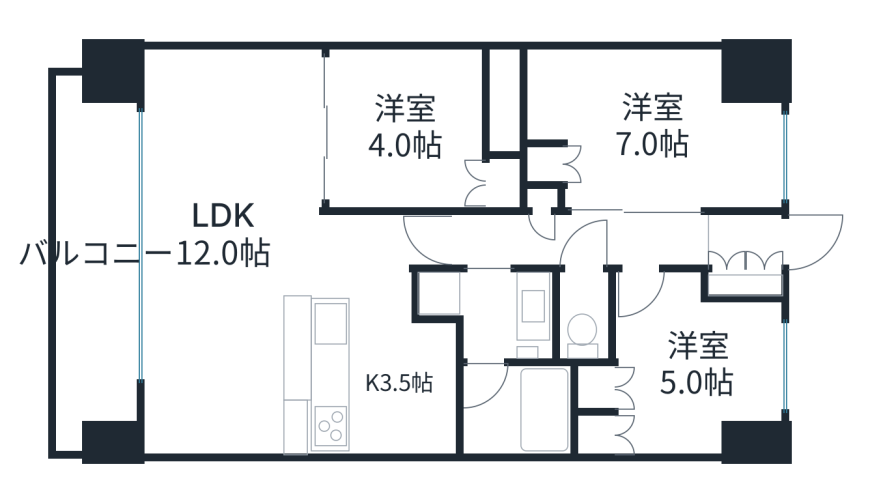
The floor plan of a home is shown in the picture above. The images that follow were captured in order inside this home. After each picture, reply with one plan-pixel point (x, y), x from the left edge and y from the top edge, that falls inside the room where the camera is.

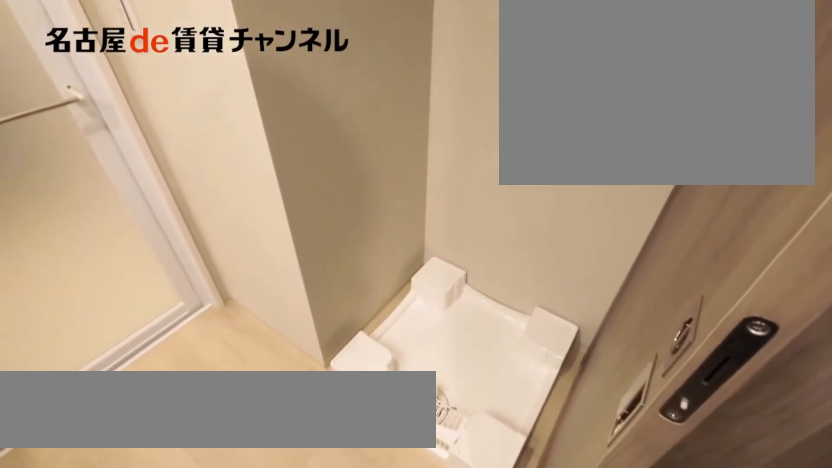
(492, 311)
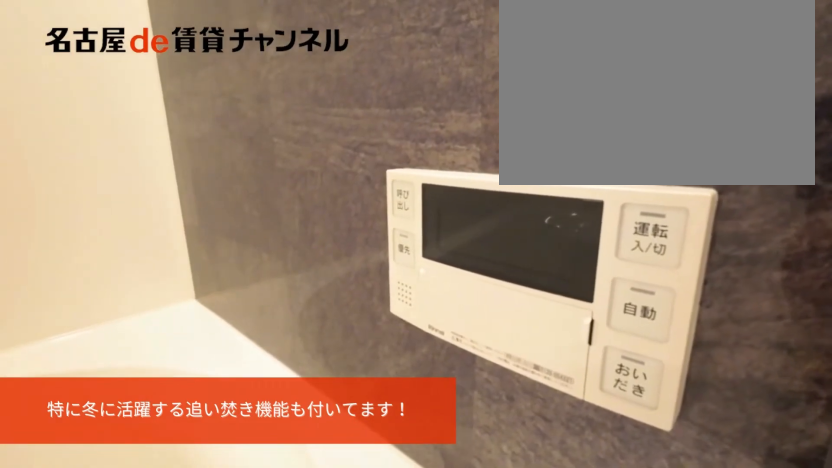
(511, 409)
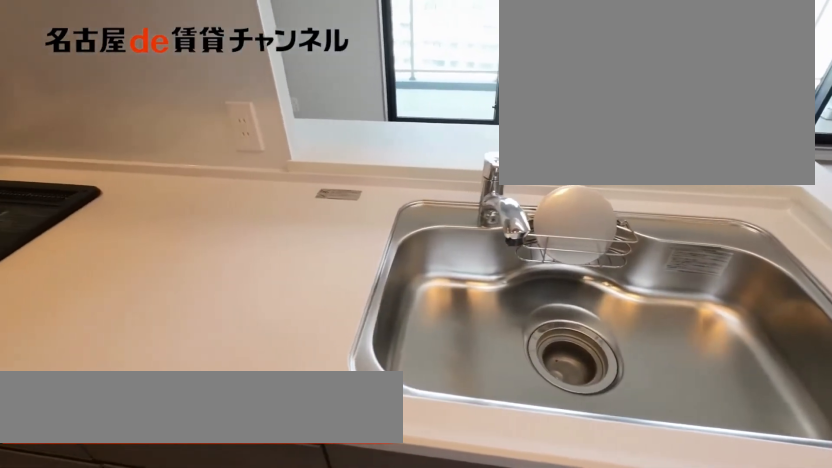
(343, 375)
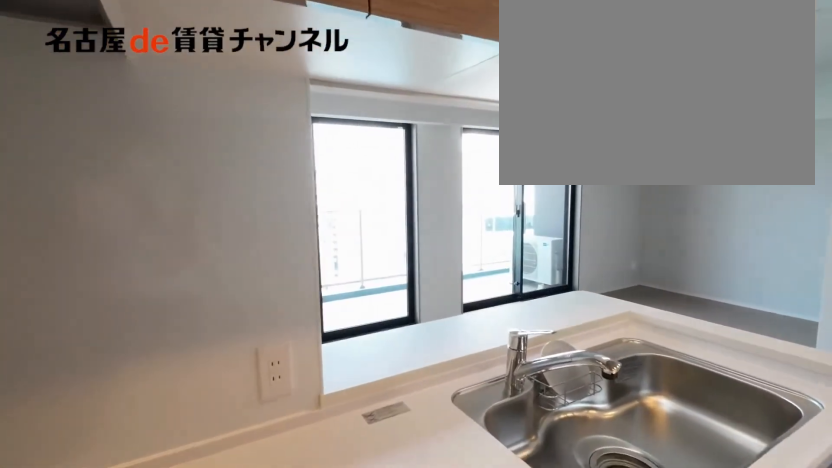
(343, 375)
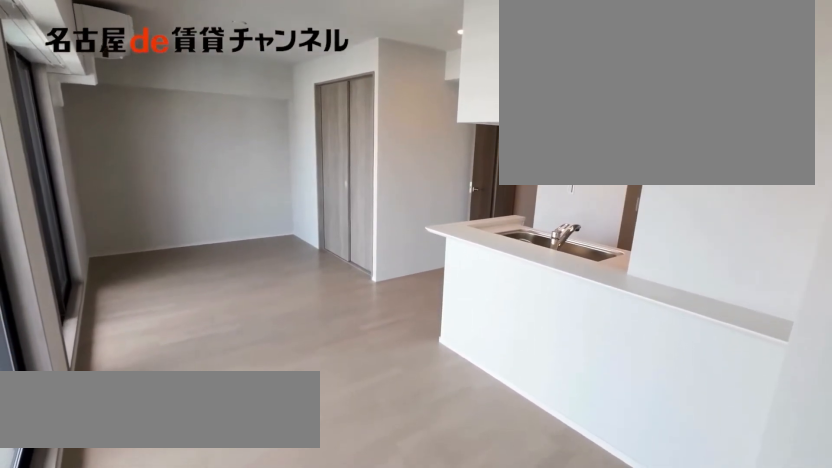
(224, 239)
